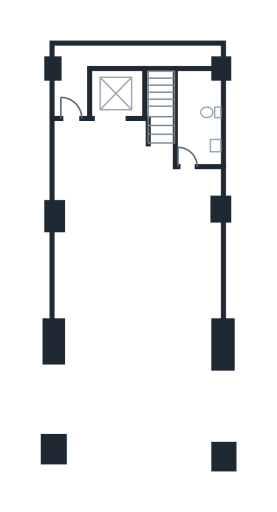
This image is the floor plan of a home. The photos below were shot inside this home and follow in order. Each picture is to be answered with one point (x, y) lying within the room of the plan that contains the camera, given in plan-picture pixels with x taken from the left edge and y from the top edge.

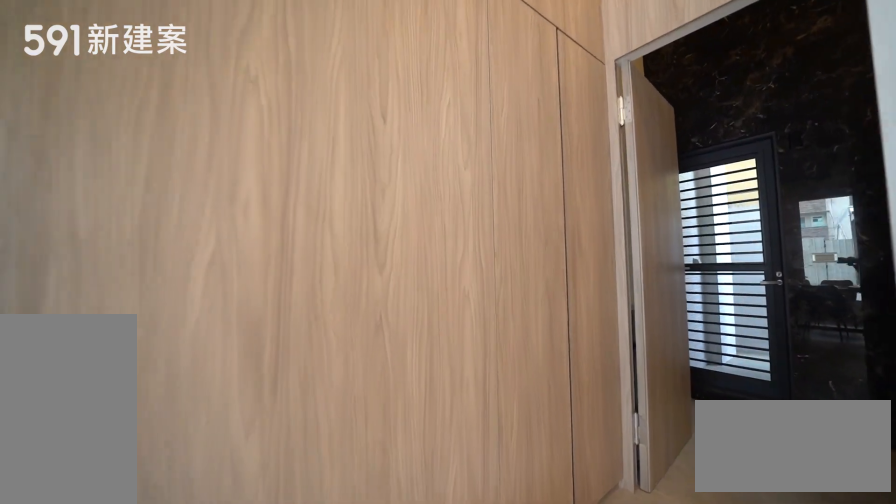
(132, 234)
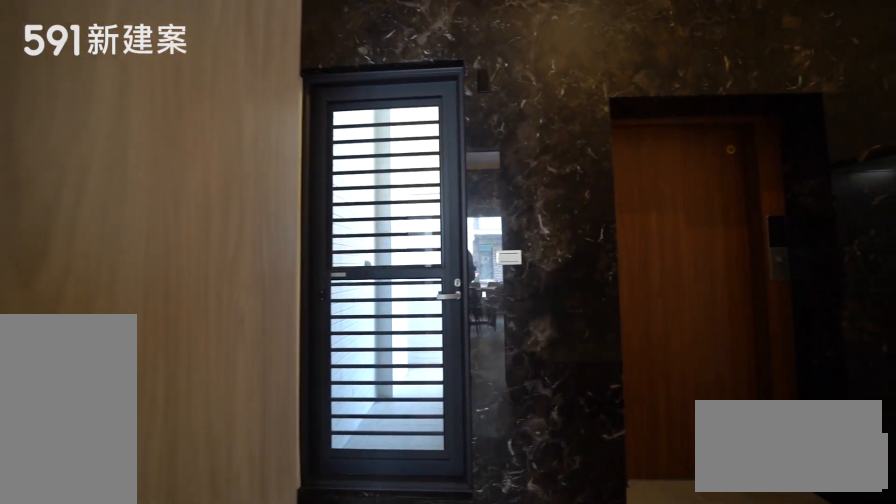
(132, 234)
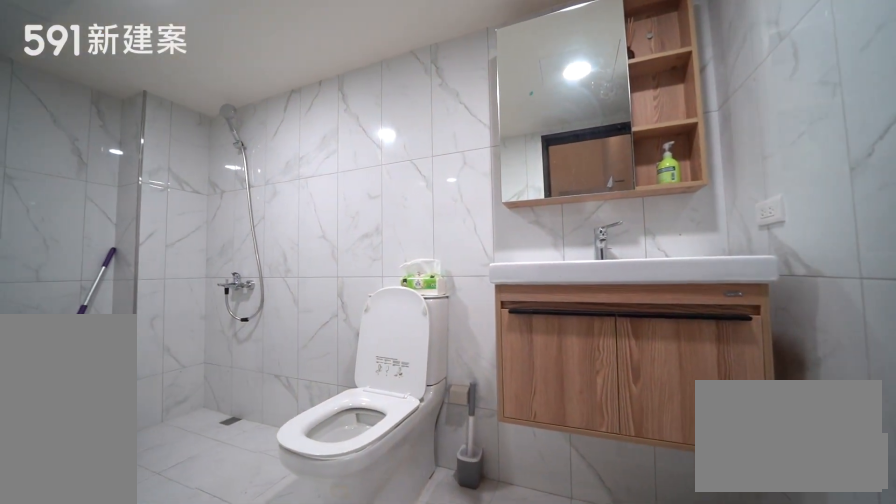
(198, 116)
